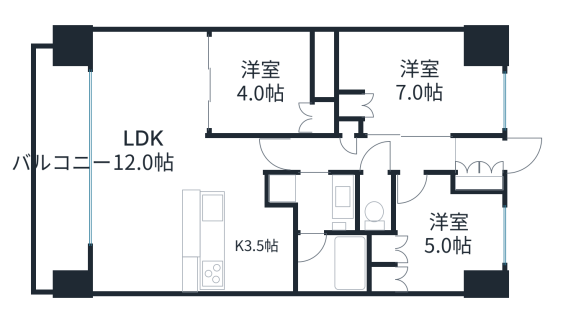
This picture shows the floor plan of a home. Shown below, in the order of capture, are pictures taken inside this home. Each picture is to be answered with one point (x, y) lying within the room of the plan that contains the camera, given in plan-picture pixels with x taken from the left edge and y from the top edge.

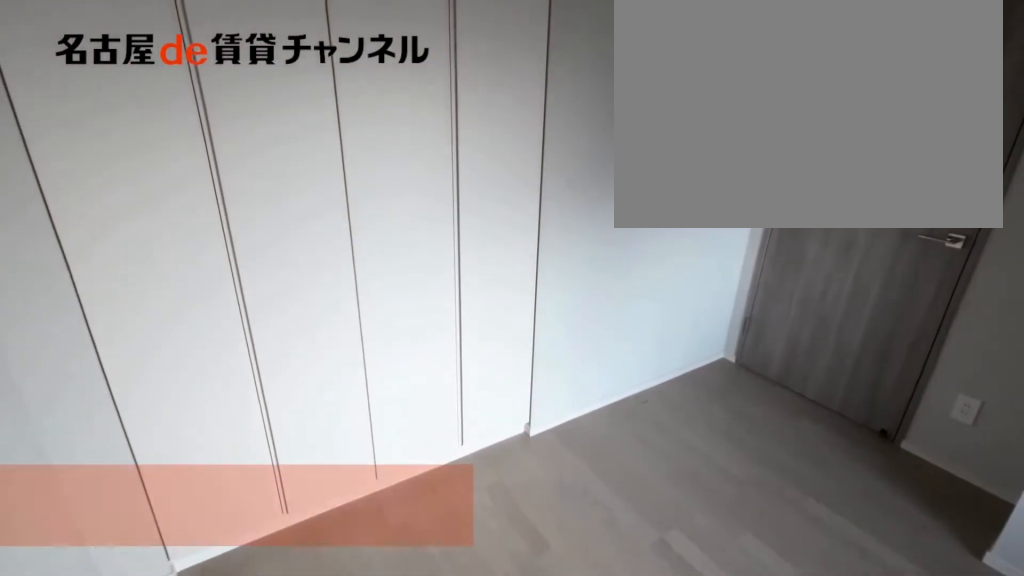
(448, 235)
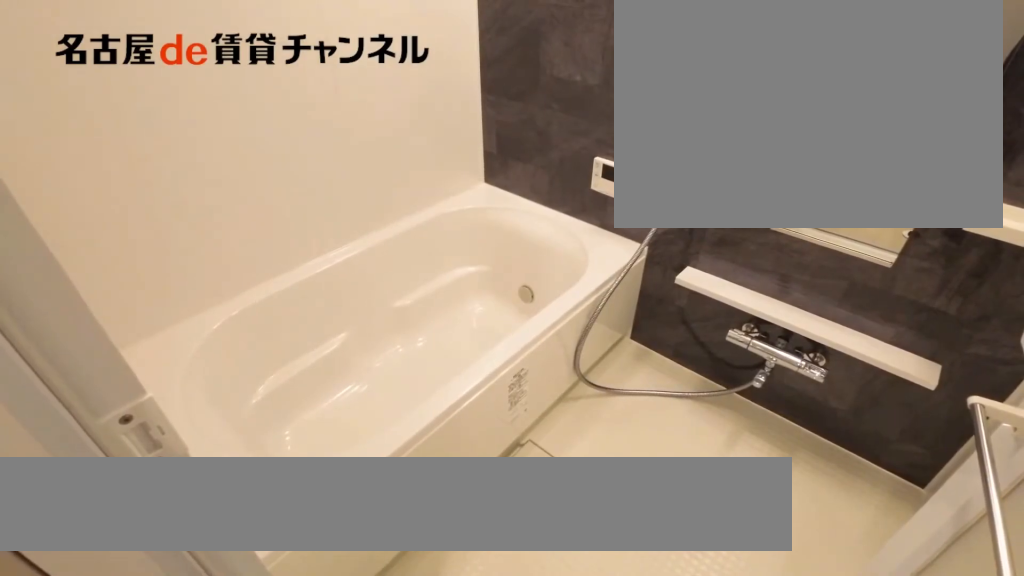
(329, 262)
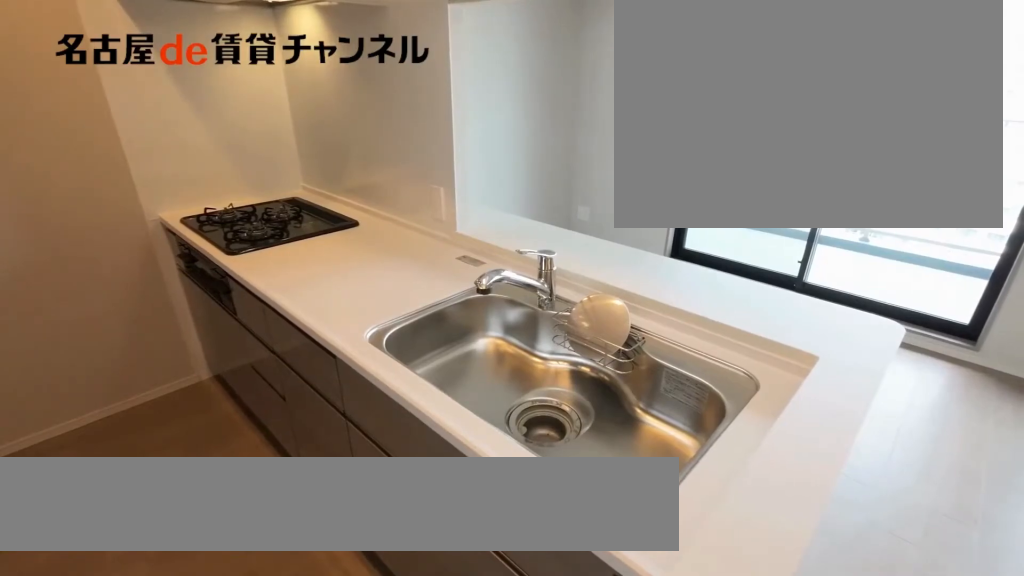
(220, 240)
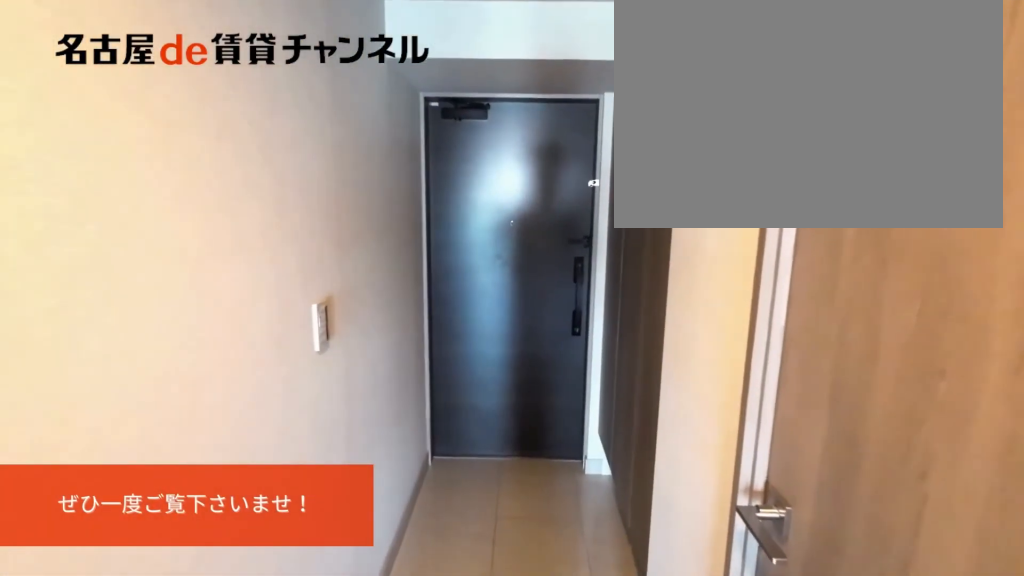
(479, 156)
